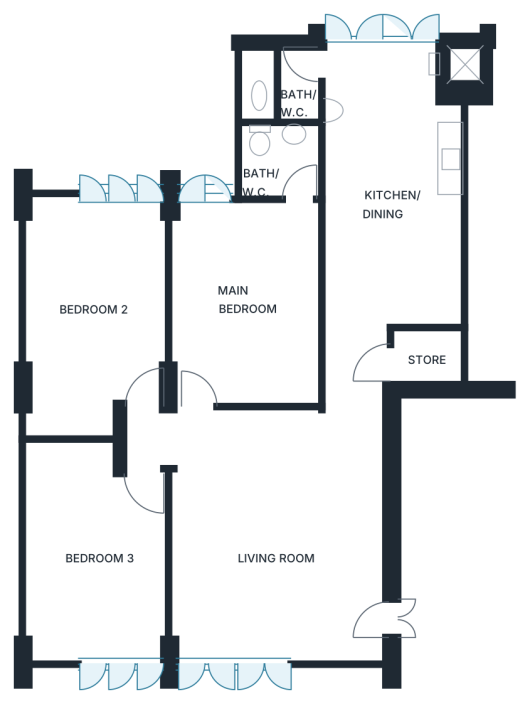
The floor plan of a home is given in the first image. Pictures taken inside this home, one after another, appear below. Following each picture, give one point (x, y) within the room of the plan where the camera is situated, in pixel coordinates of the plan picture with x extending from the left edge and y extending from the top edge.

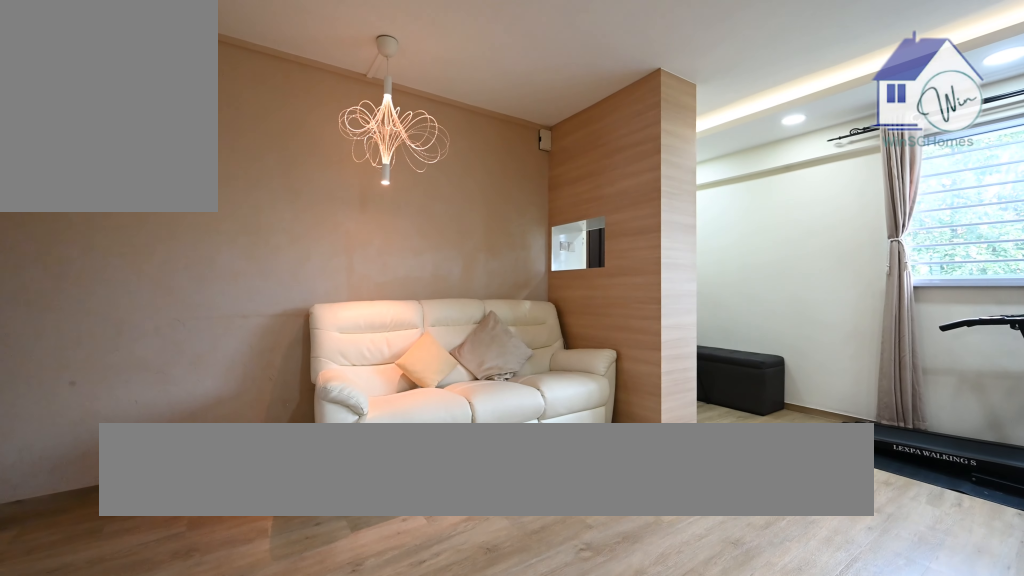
(281, 532)
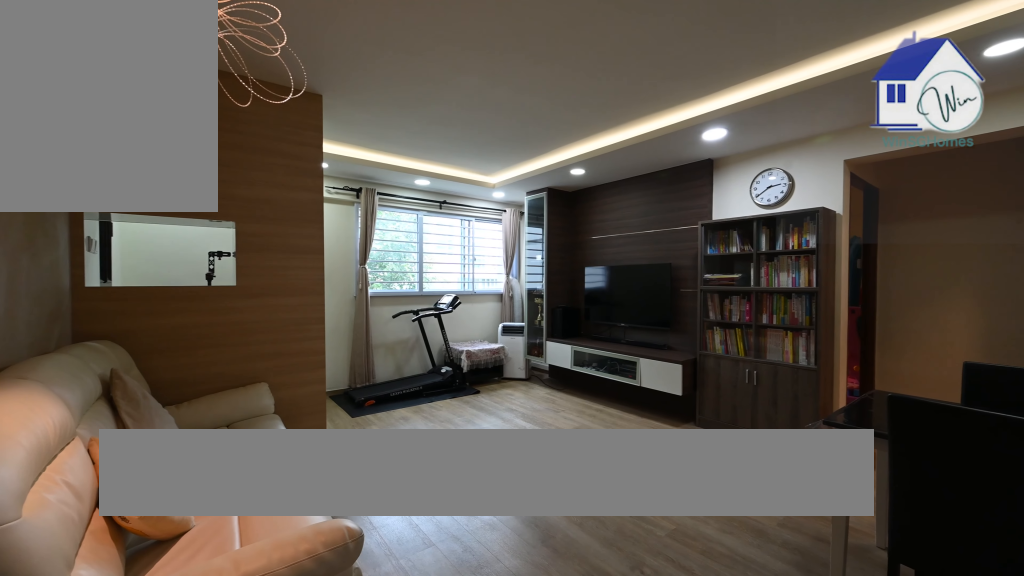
(281, 533)
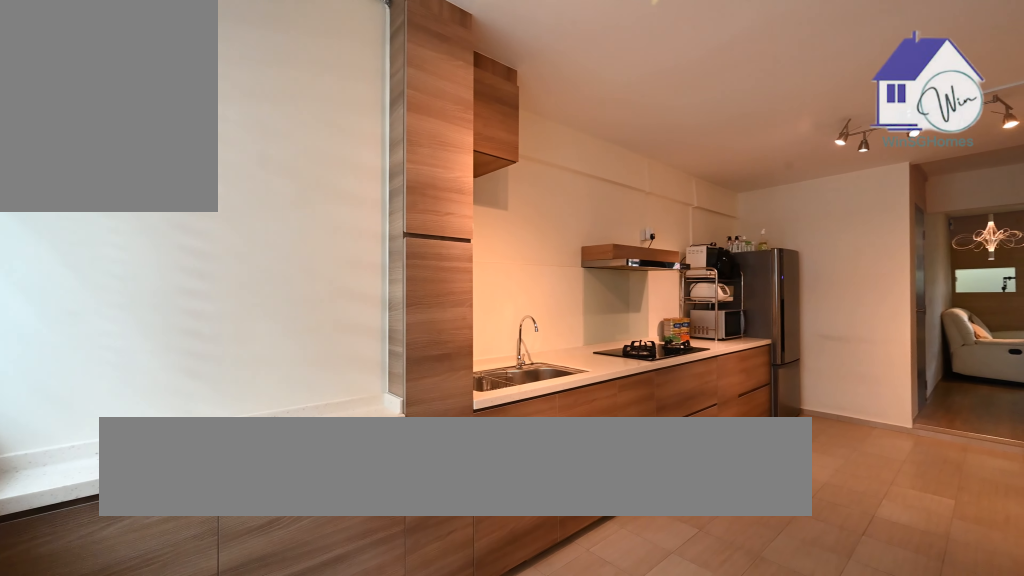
(390, 185)
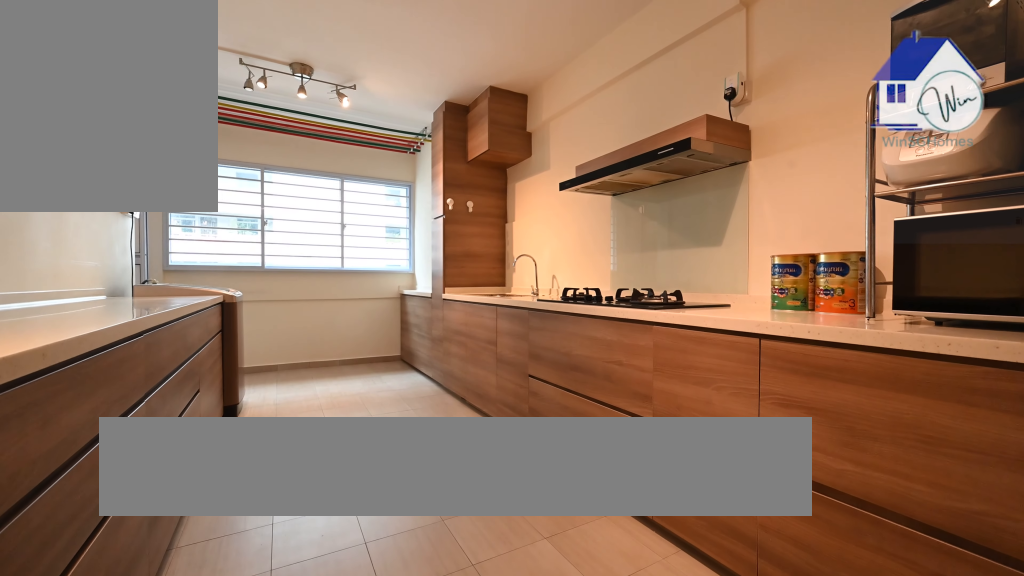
(390, 185)
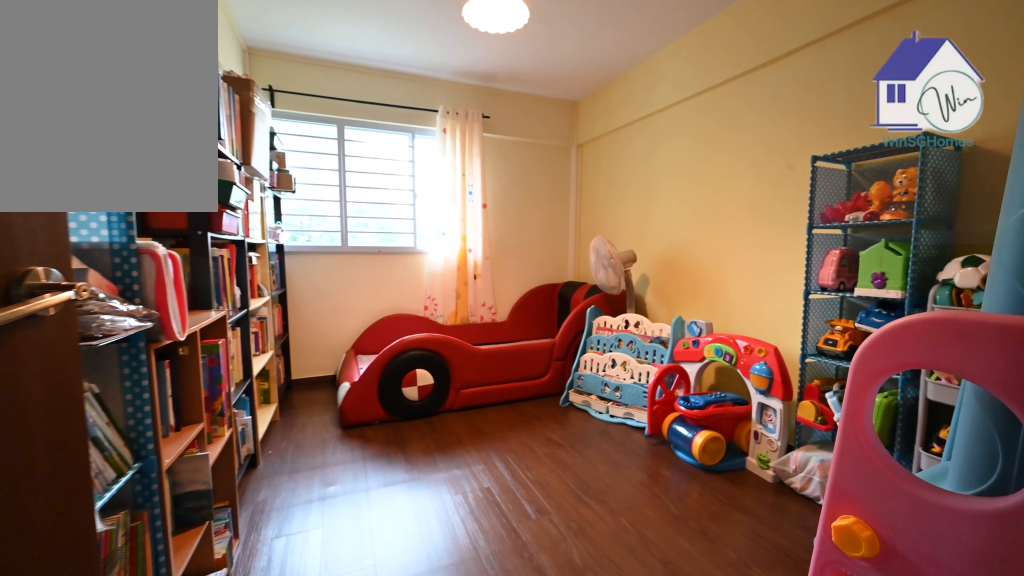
(95, 552)
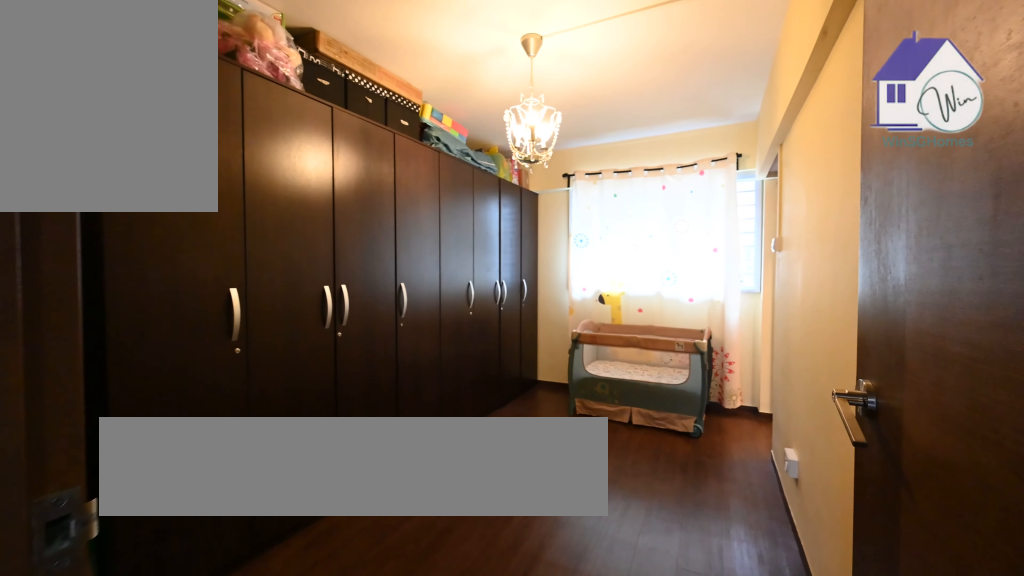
(96, 321)
